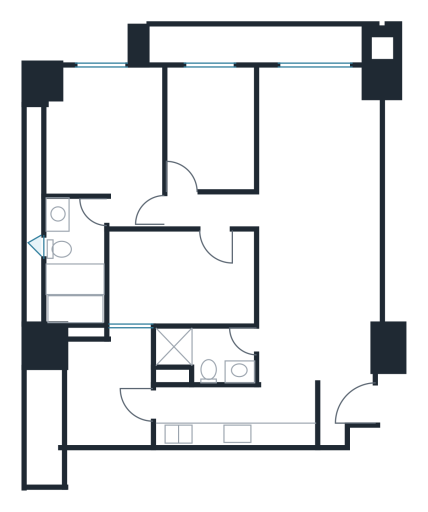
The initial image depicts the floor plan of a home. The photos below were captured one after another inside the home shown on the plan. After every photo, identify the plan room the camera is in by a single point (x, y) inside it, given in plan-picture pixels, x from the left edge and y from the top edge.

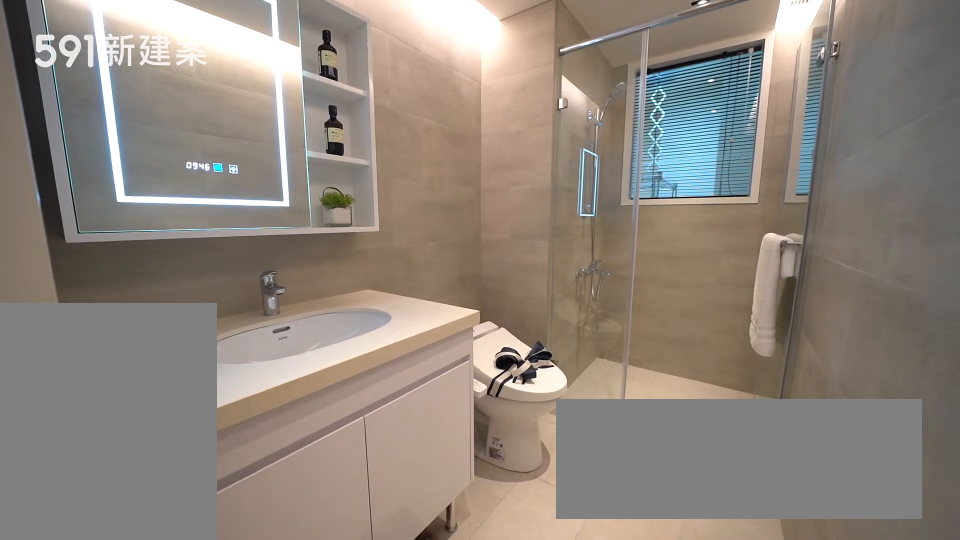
(207, 352)
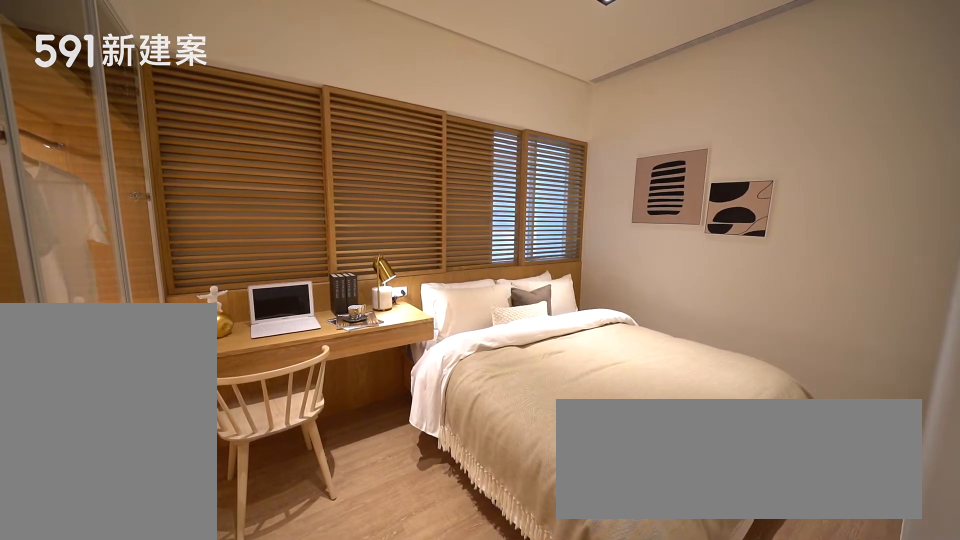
(182, 278)
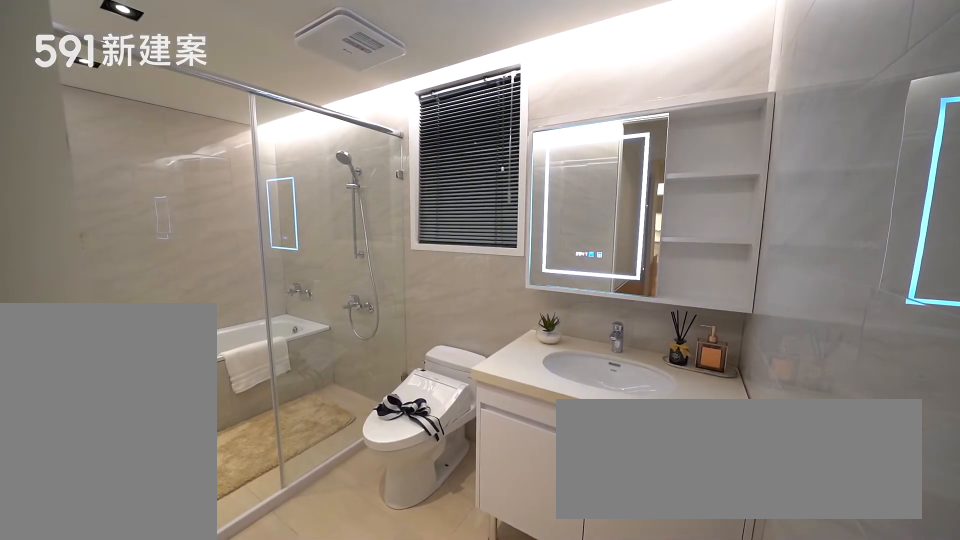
(76, 258)
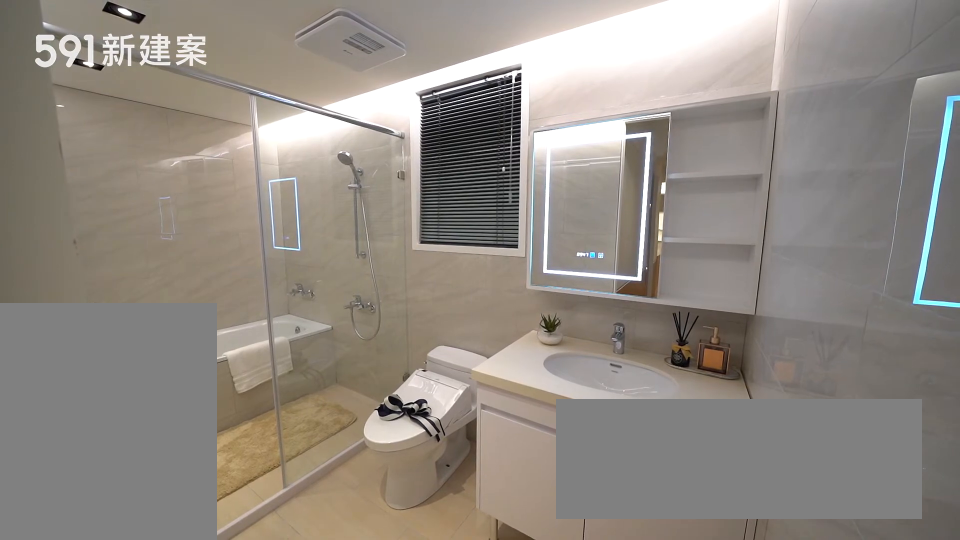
(76, 258)
